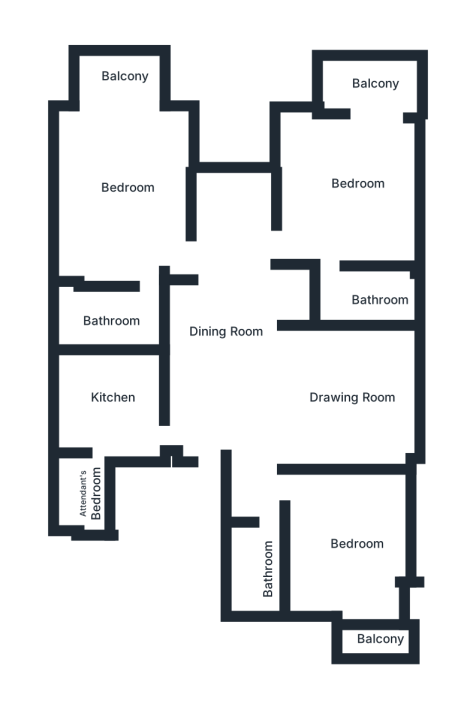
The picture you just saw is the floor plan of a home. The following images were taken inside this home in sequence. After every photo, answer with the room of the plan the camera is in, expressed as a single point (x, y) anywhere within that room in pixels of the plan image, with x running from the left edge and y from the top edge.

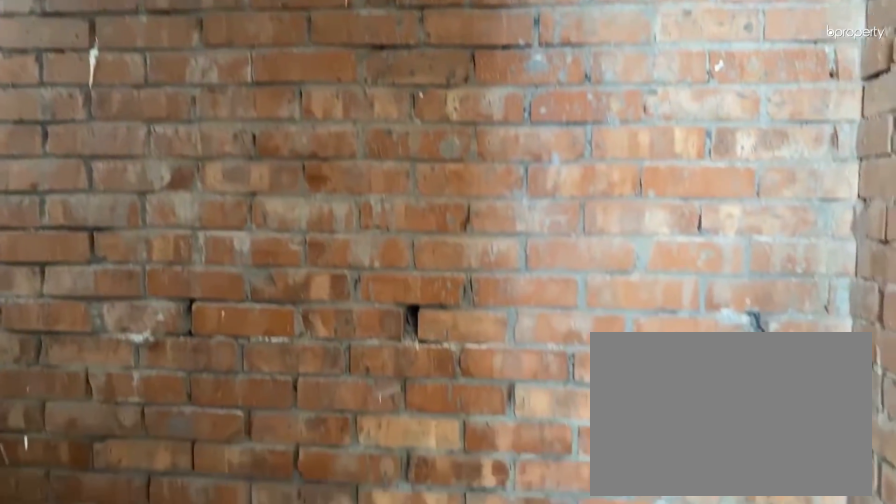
(366, 294)
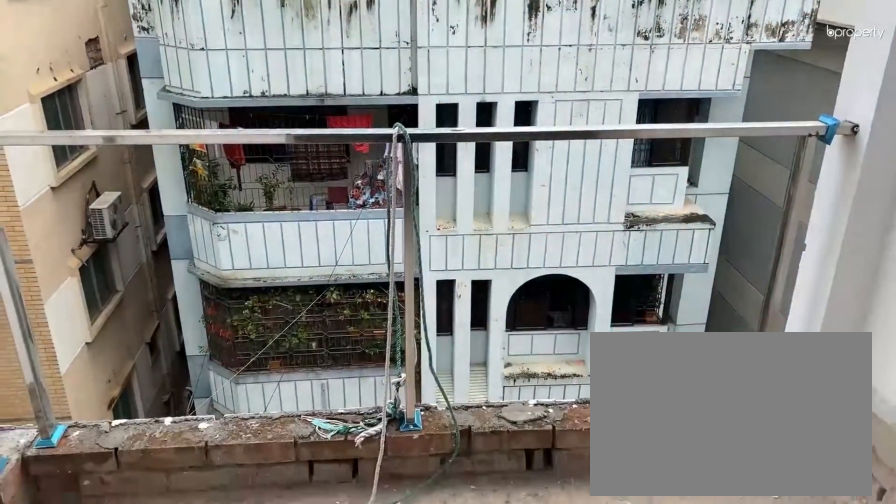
(369, 89)
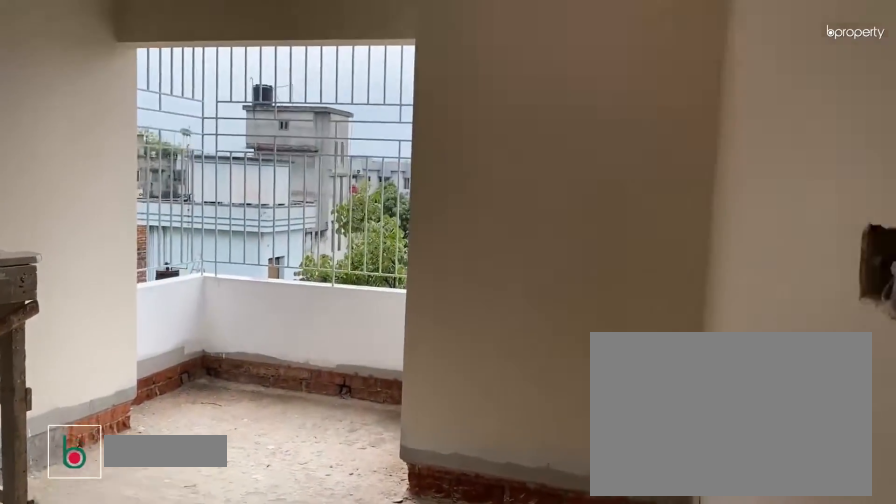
(356, 543)
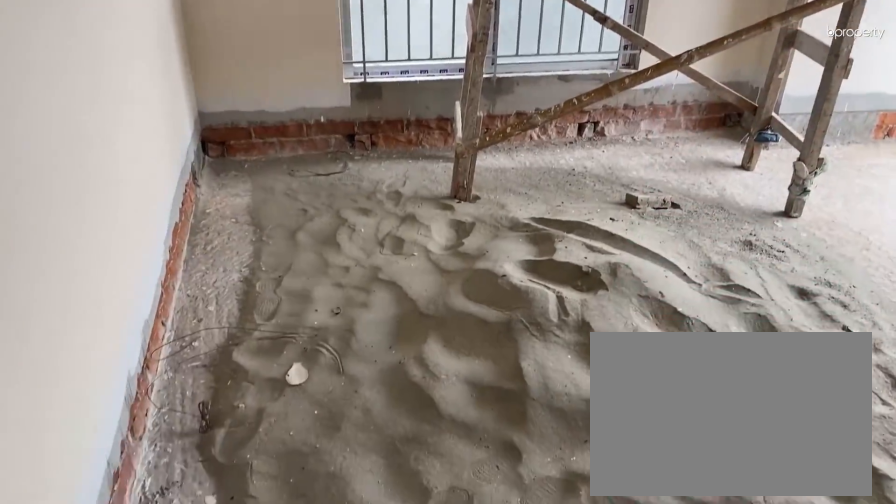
(362, 555)
